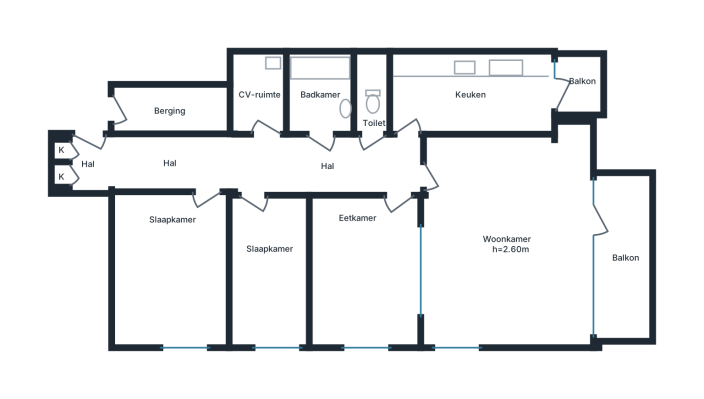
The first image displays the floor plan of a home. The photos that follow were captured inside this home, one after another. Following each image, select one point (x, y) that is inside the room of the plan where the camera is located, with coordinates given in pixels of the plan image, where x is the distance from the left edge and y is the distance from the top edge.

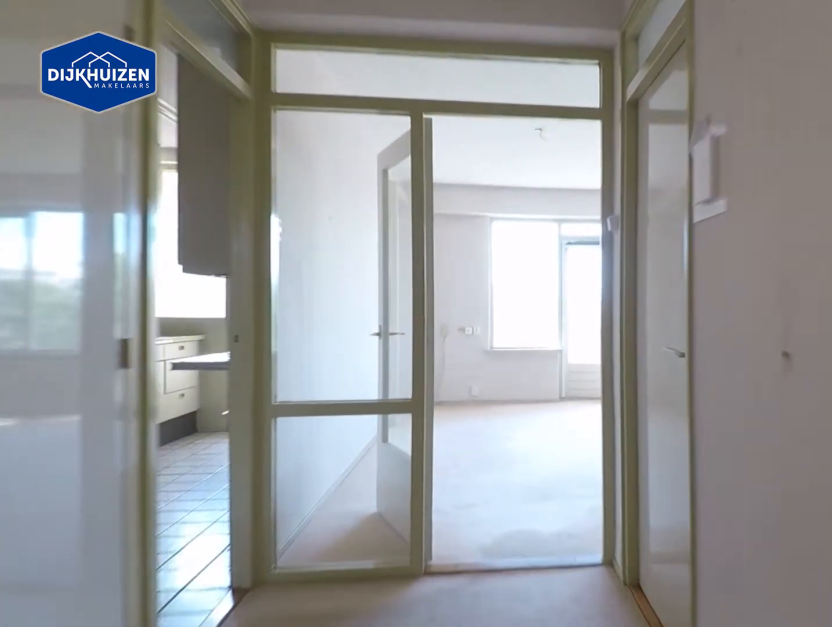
(255, 164)
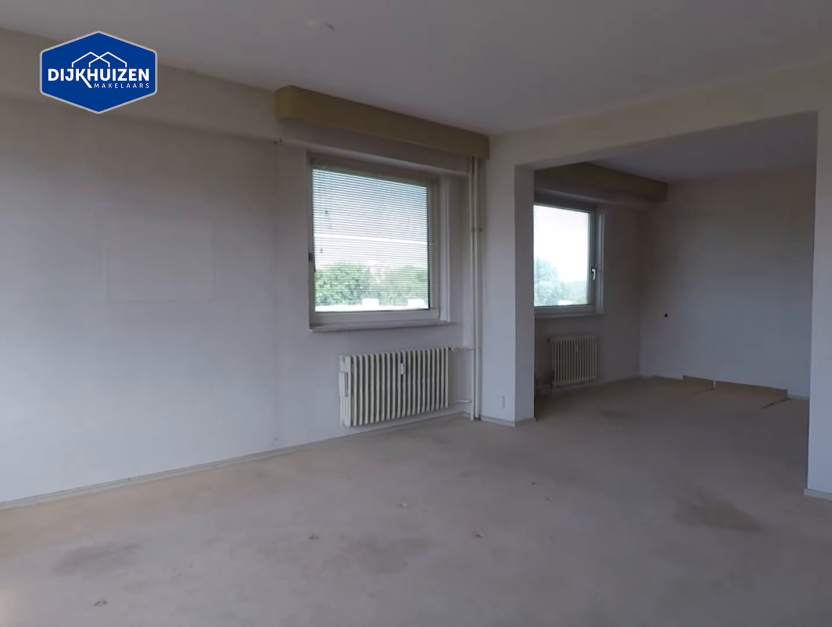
(507, 240)
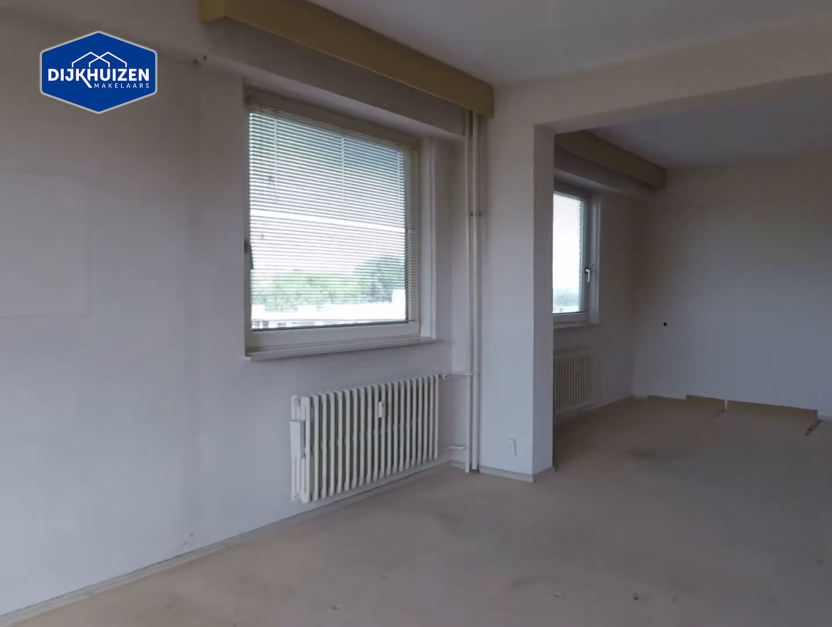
(507, 240)
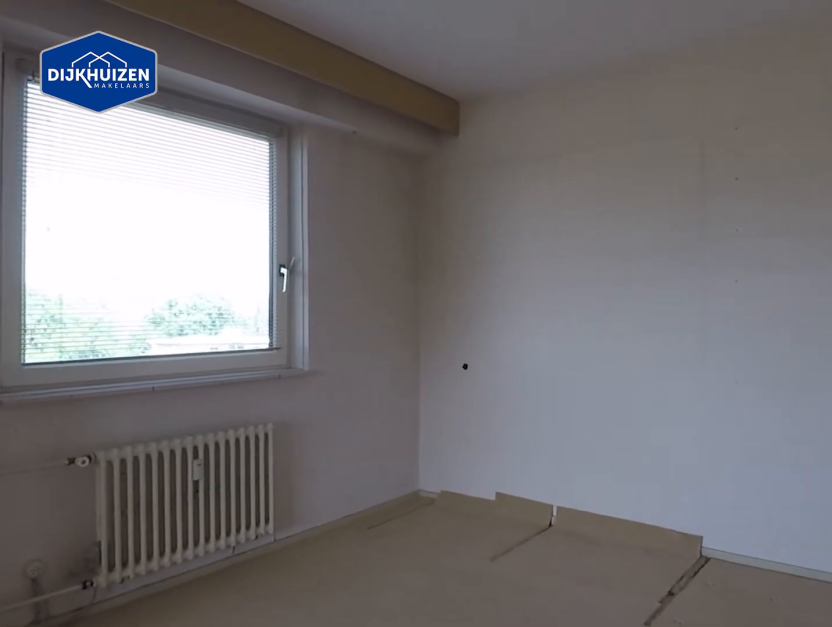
(365, 270)
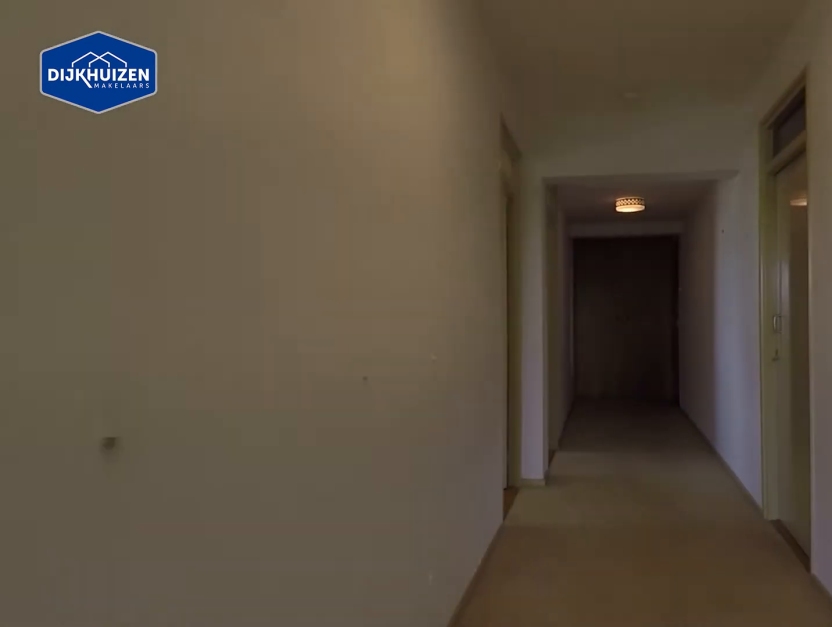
(255, 164)
